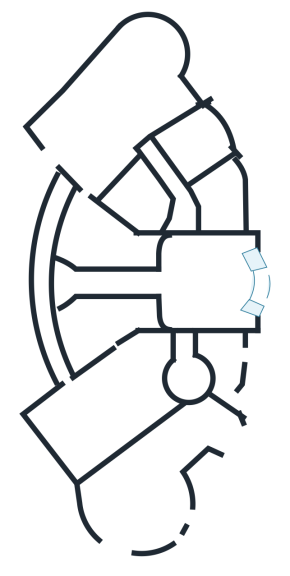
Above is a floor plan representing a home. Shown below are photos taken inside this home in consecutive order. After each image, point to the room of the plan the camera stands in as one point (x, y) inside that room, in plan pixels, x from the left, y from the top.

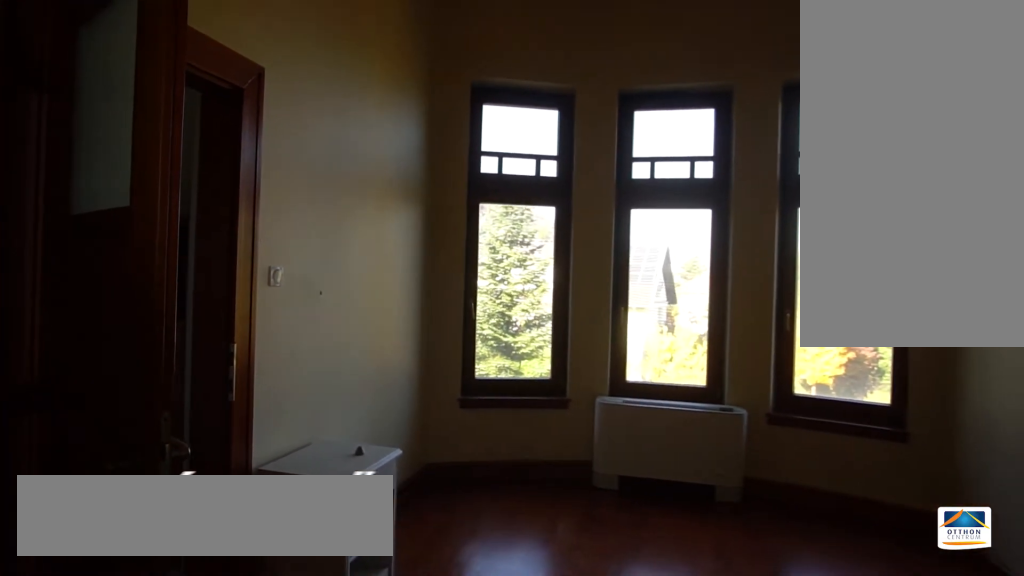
(225, 386)
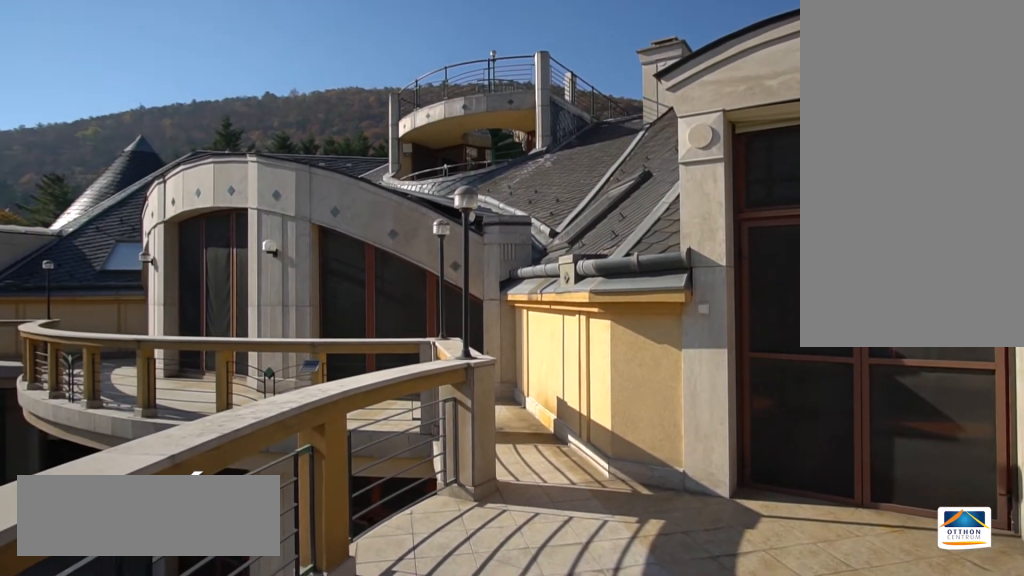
(110, 526)
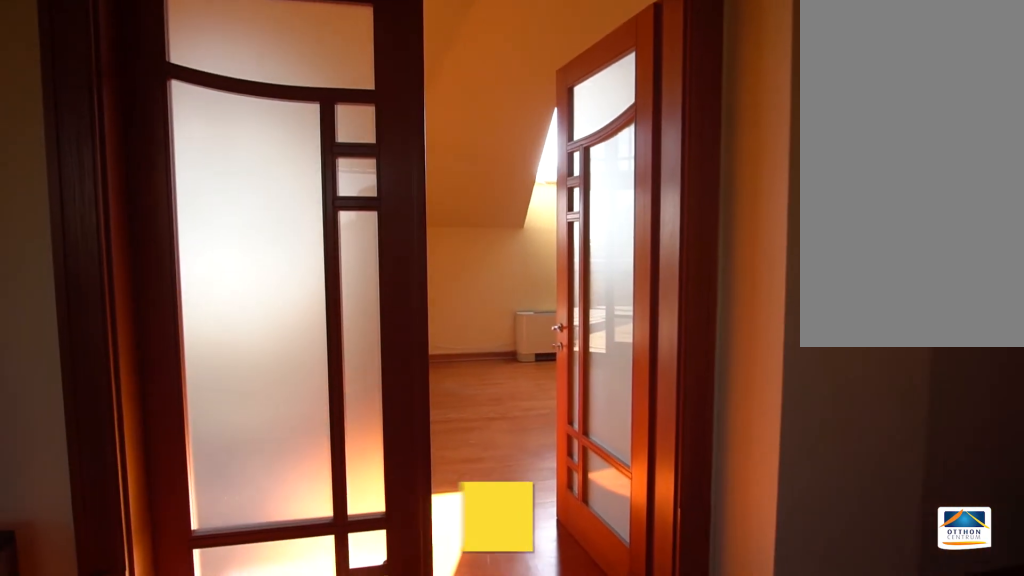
(196, 425)
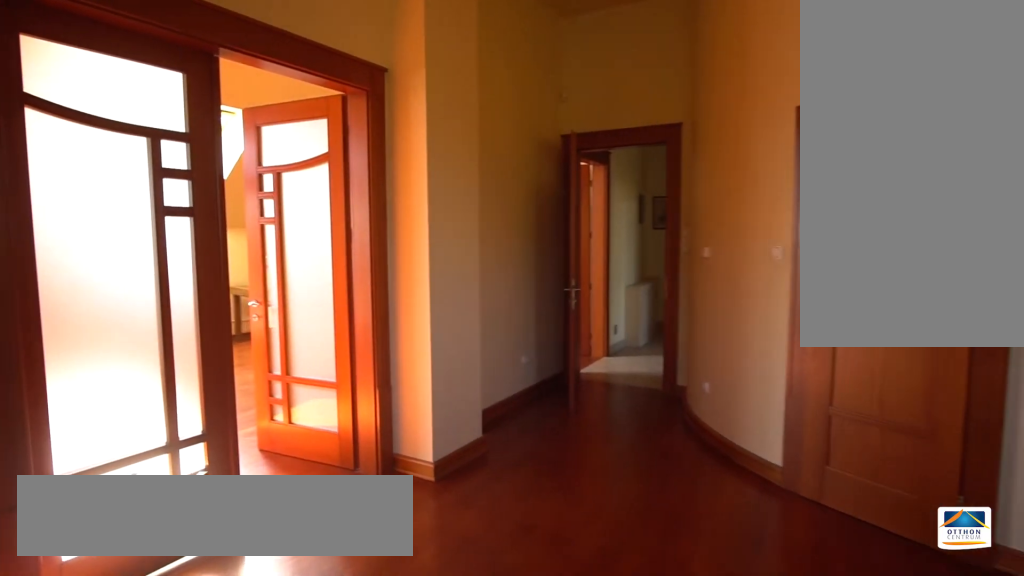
(195, 425)
